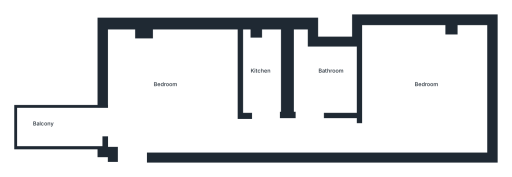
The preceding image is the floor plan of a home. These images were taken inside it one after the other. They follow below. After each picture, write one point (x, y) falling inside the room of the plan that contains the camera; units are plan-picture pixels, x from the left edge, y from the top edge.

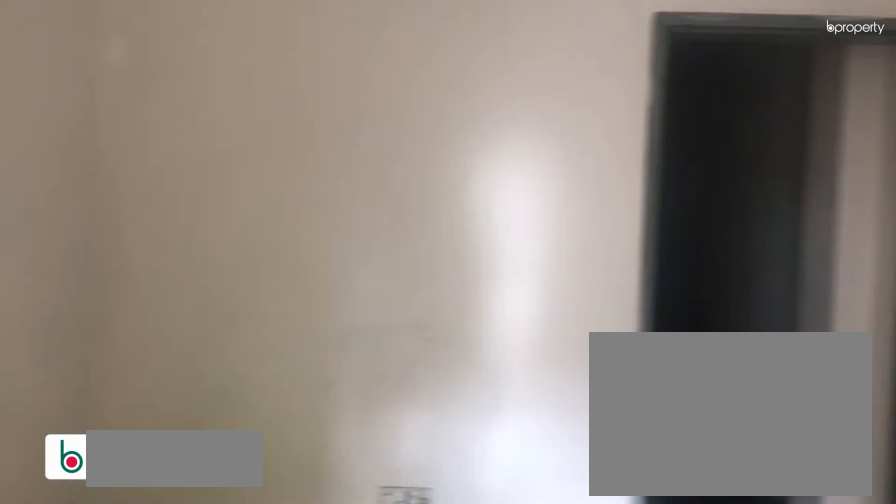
(177, 97)
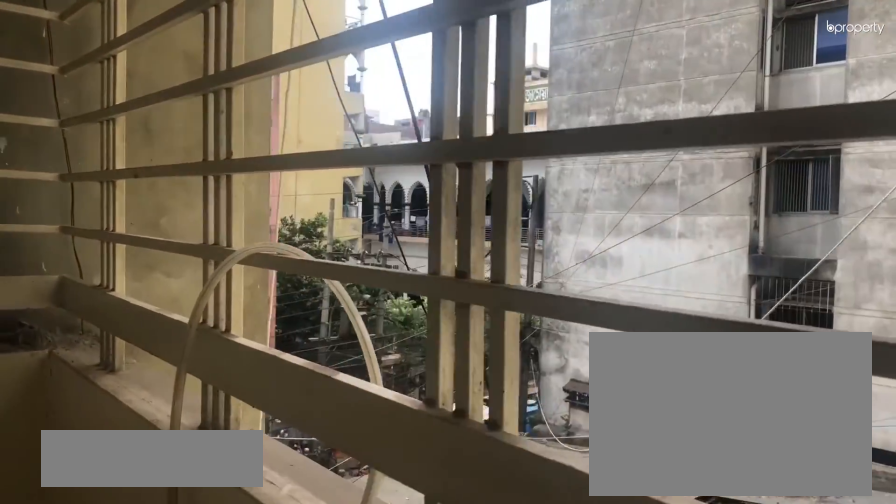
(61, 125)
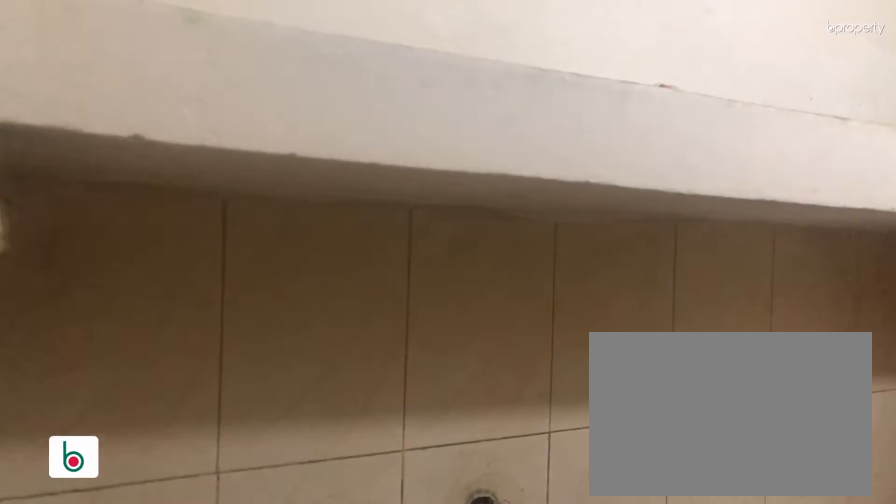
(262, 77)
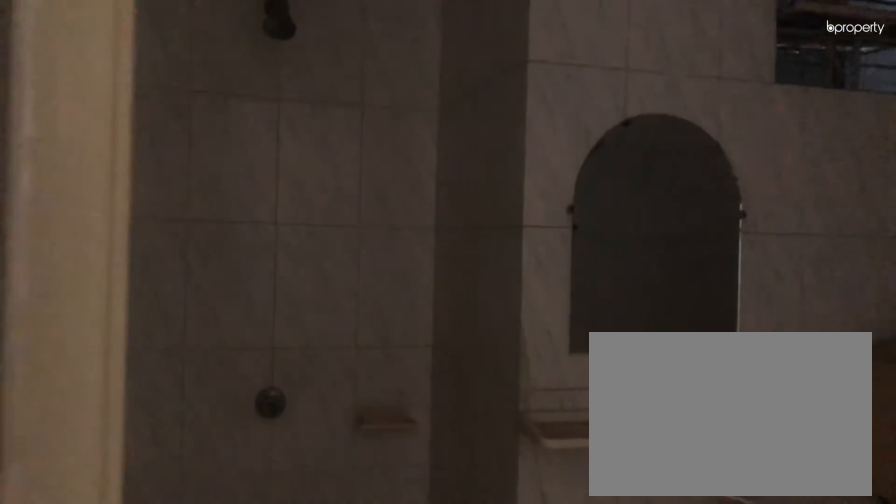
(322, 82)
